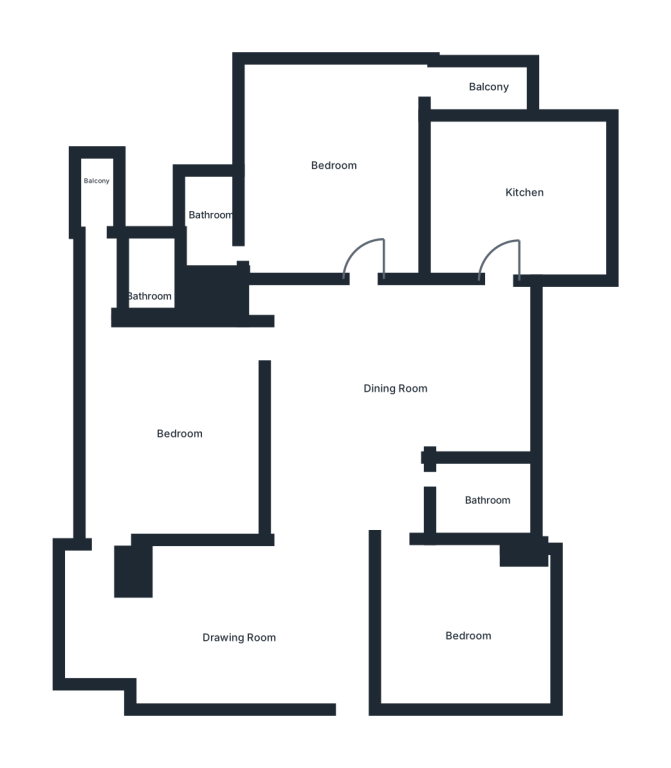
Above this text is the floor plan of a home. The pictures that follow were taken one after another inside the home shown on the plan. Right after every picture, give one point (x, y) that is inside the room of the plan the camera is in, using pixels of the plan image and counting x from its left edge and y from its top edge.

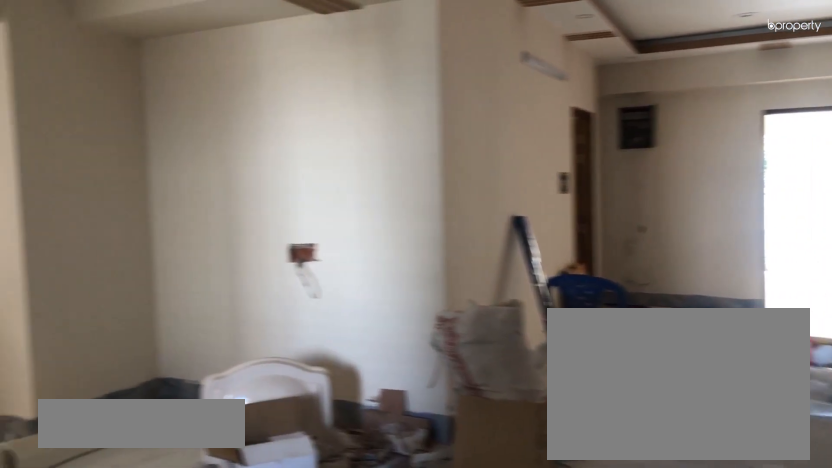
(230, 630)
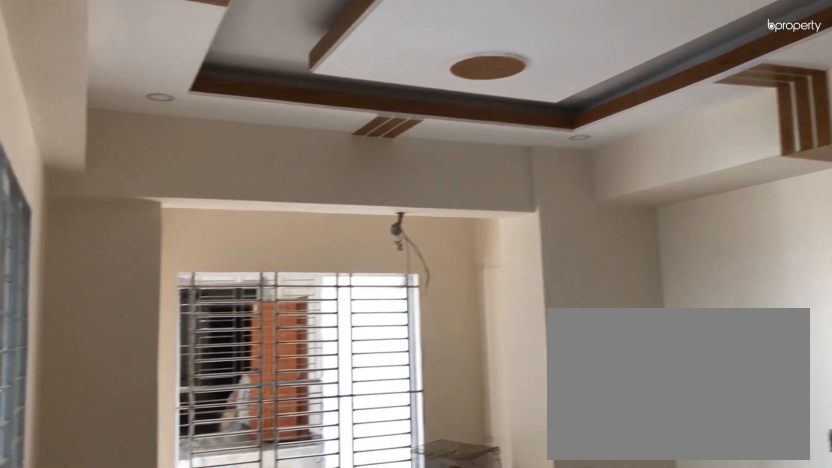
(229, 630)
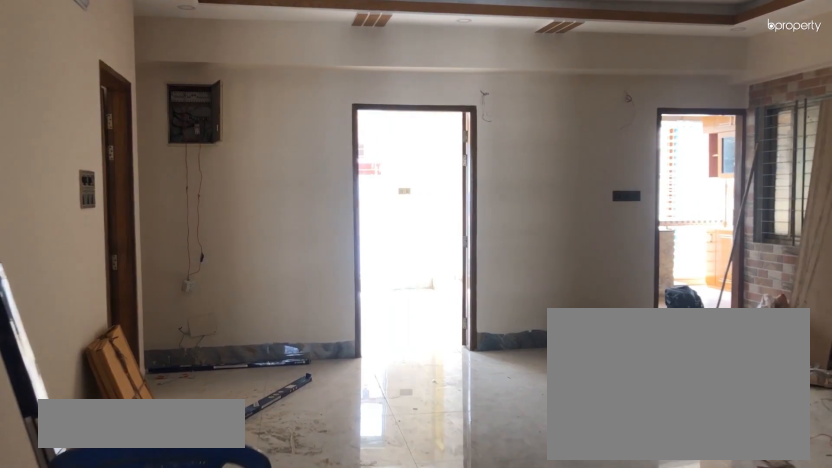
(391, 400)
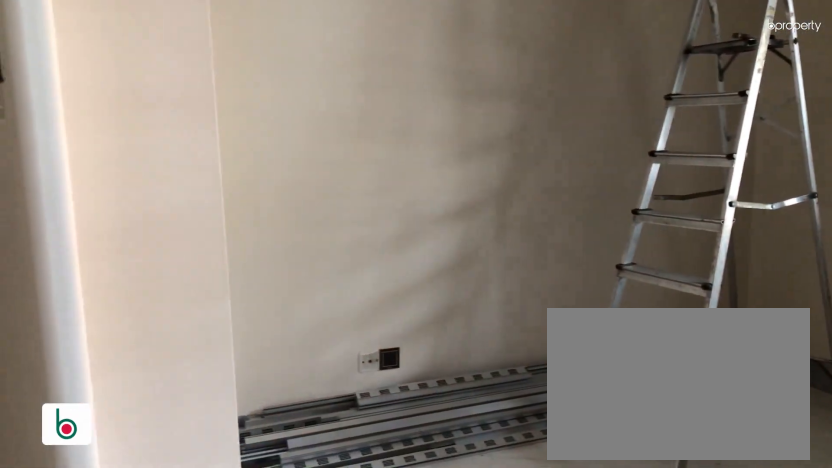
(467, 622)
